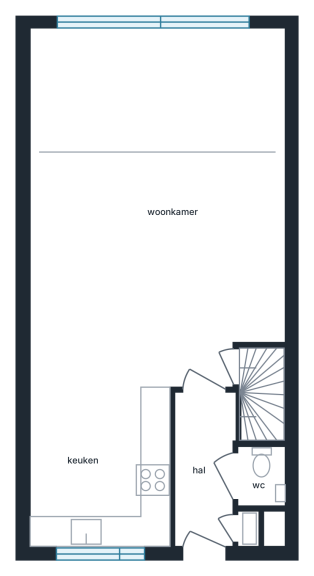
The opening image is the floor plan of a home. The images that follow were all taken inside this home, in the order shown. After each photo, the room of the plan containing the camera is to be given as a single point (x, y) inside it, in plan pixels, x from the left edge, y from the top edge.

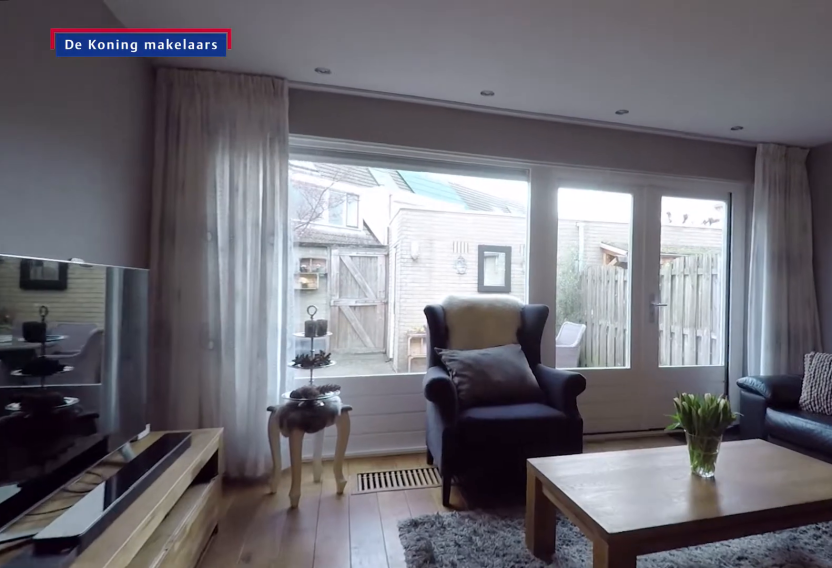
(260, 154)
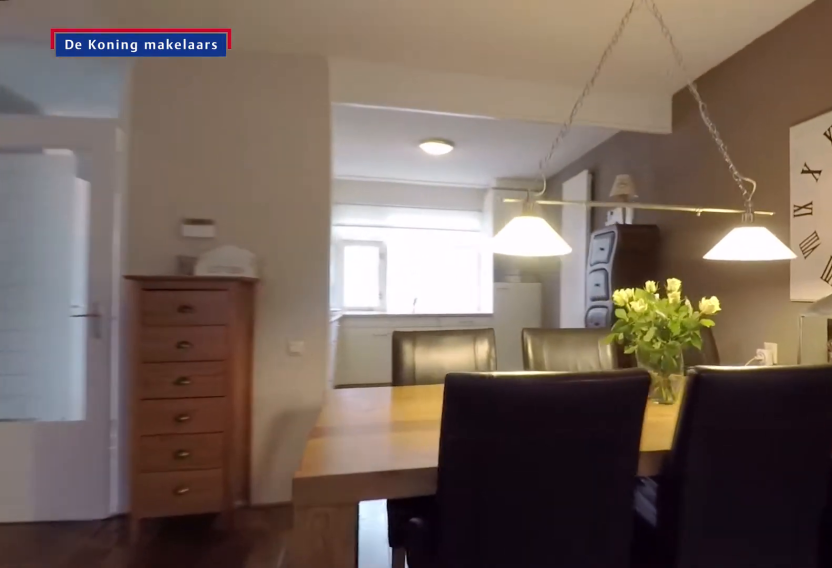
(34, 305)
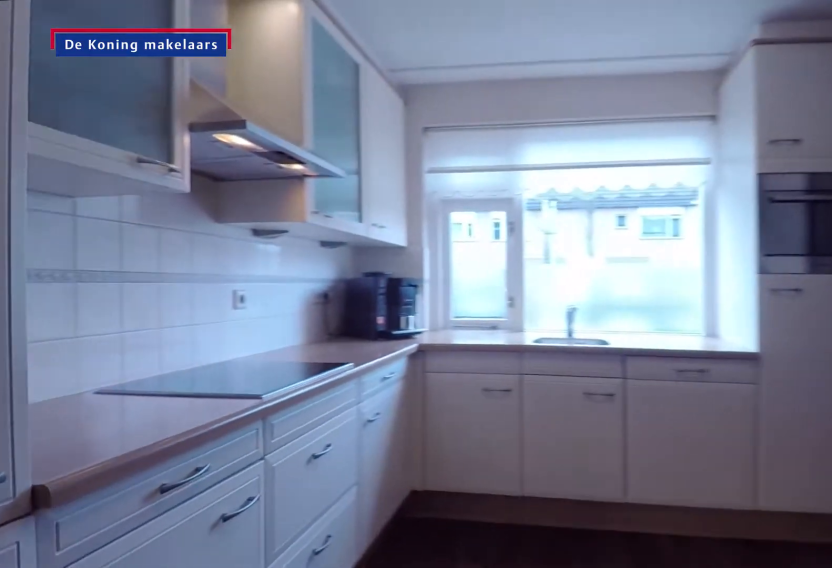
(100, 467)
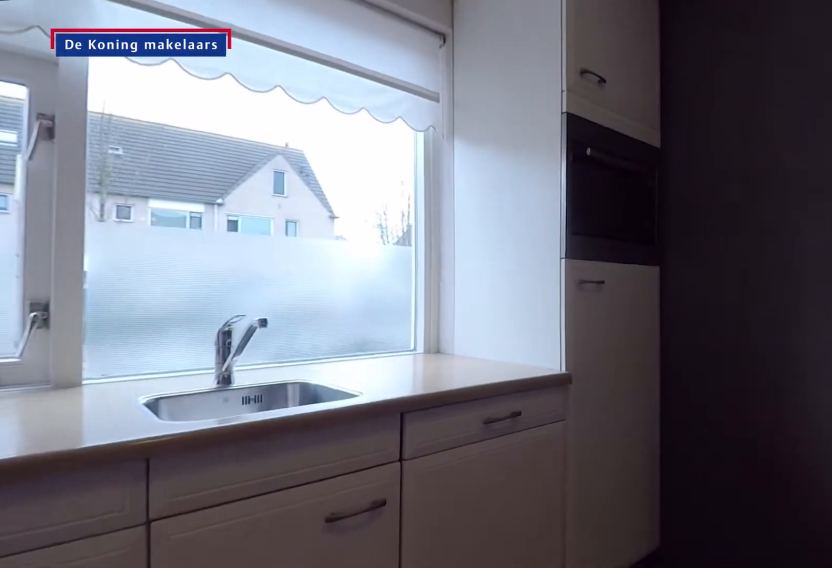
(100, 467)
